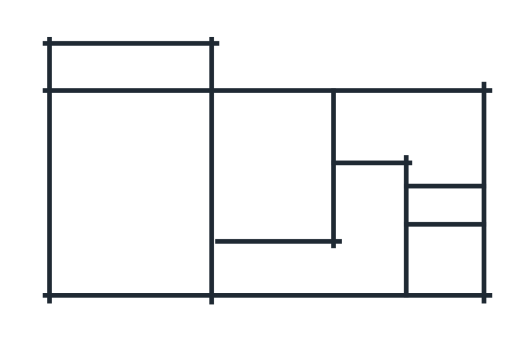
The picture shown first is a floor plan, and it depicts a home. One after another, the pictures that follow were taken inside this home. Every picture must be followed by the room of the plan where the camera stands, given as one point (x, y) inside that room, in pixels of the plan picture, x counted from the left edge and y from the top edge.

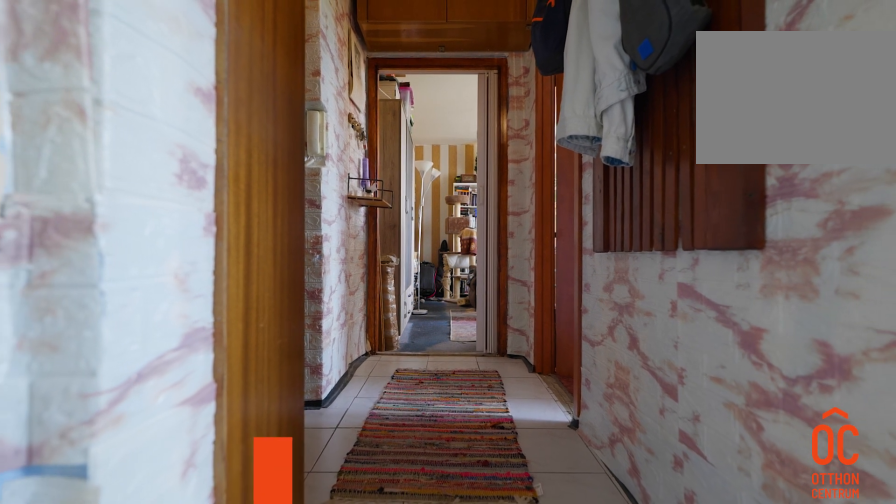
(275, 267)
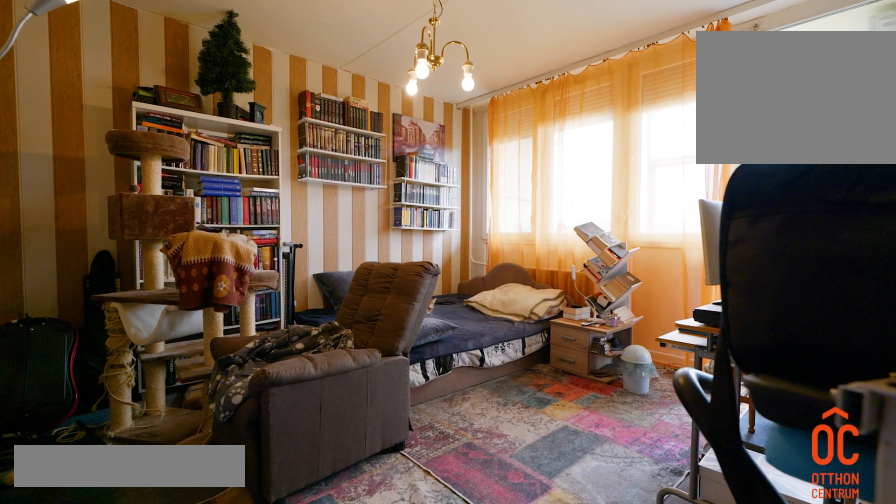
(127, 205)
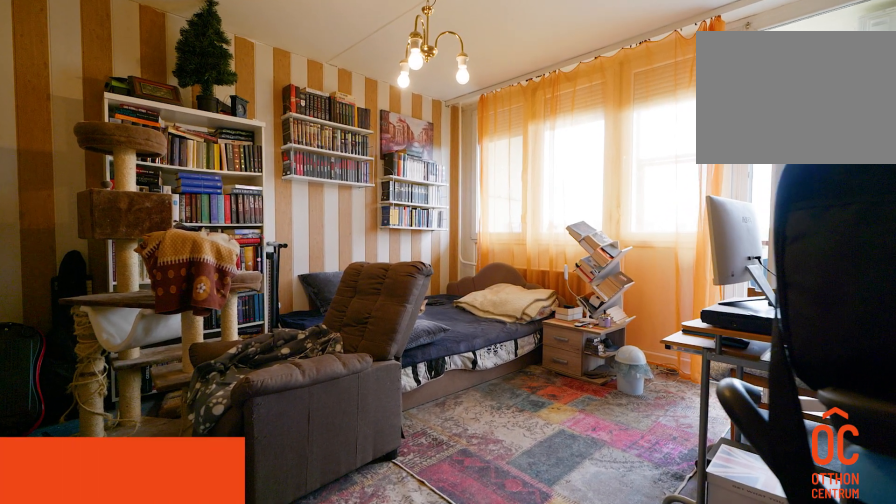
(127, 205)
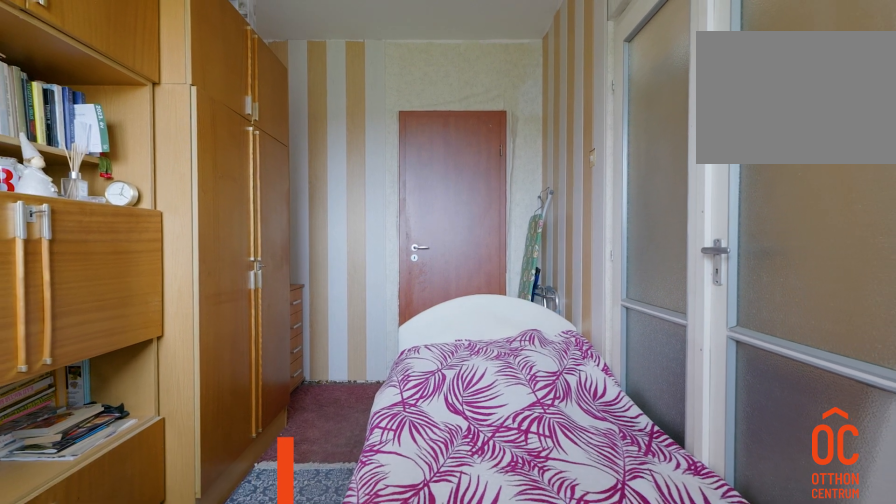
(275, 170)
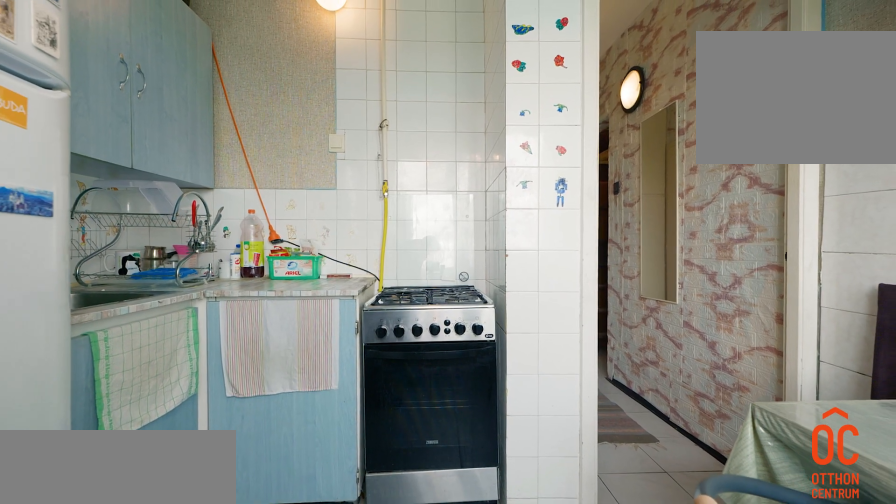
(371, 127)
